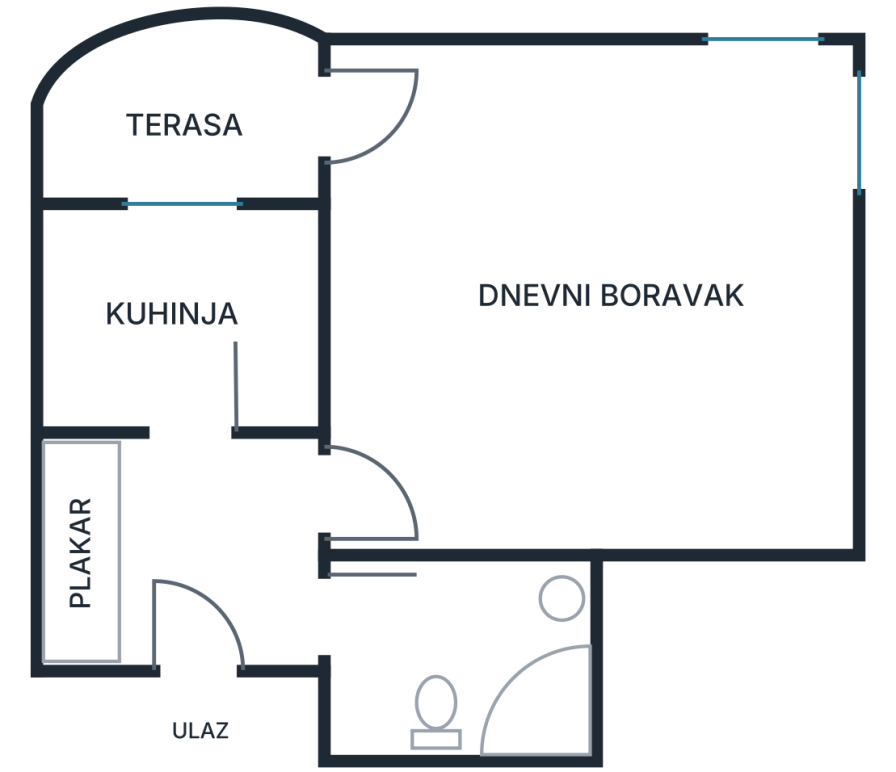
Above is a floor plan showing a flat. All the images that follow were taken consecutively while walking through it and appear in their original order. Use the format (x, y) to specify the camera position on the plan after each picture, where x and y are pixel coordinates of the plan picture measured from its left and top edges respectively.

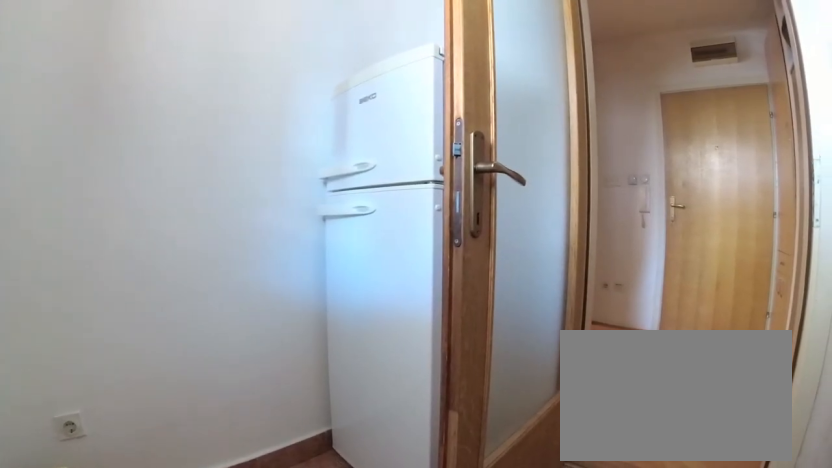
(187, 261)
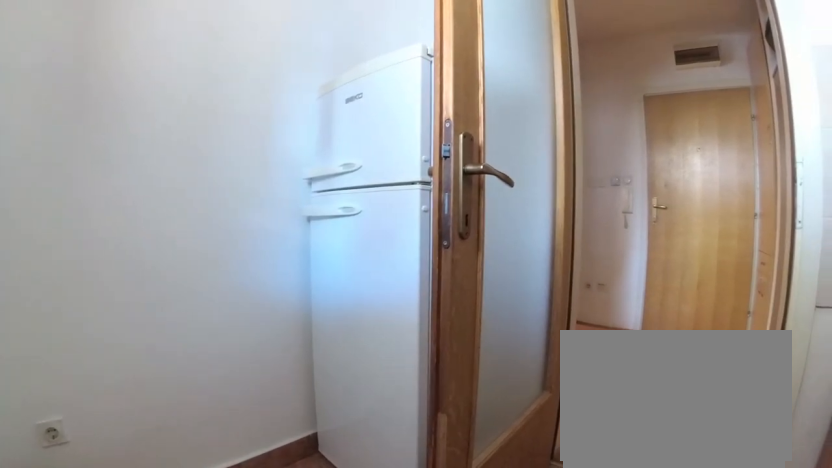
(188, 261)
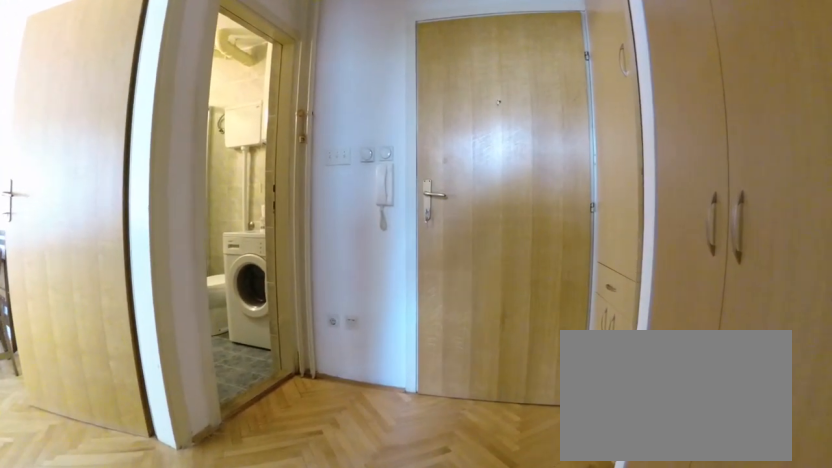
(202, 419)
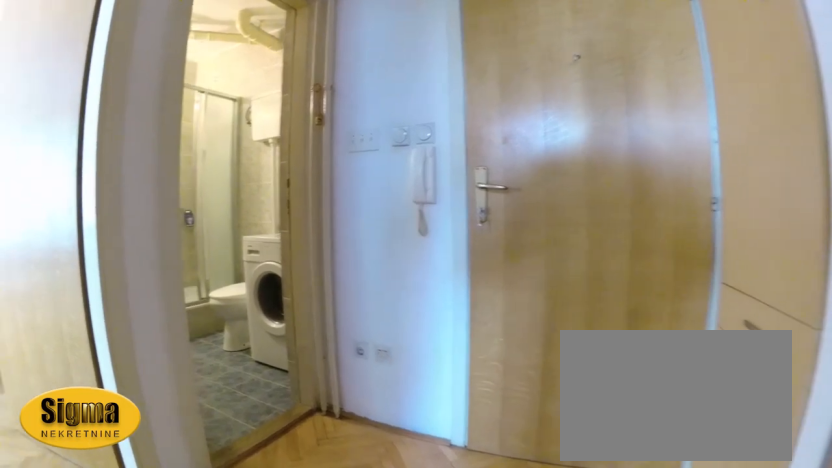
(197, 462)
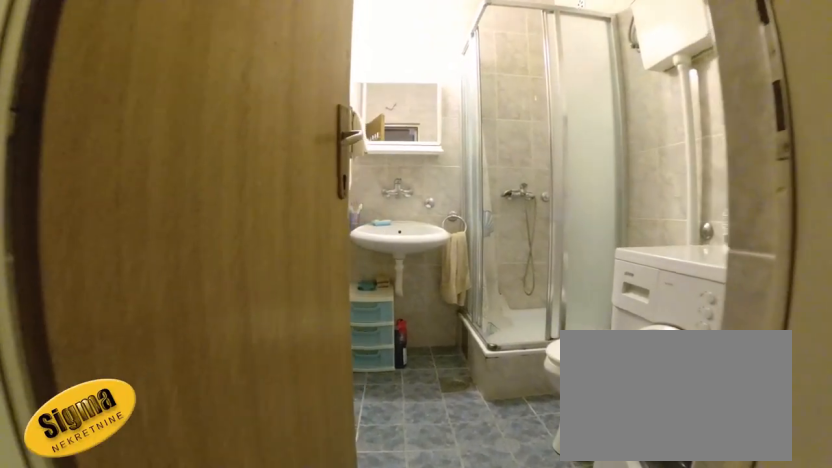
(263, 607)
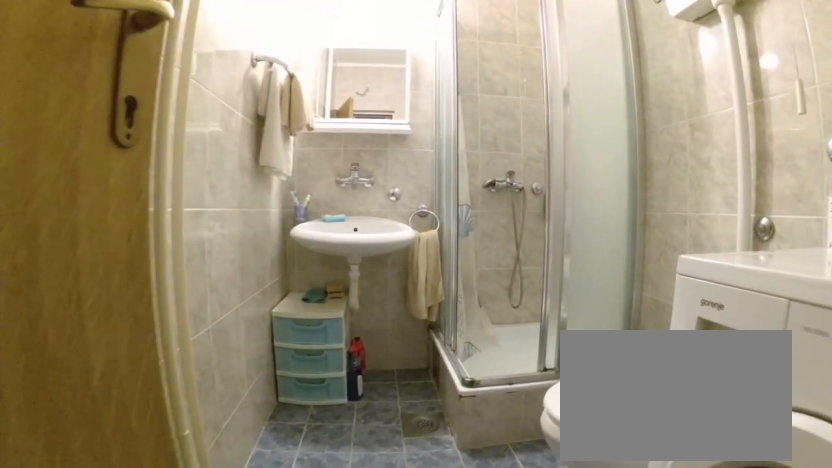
(334, 605)
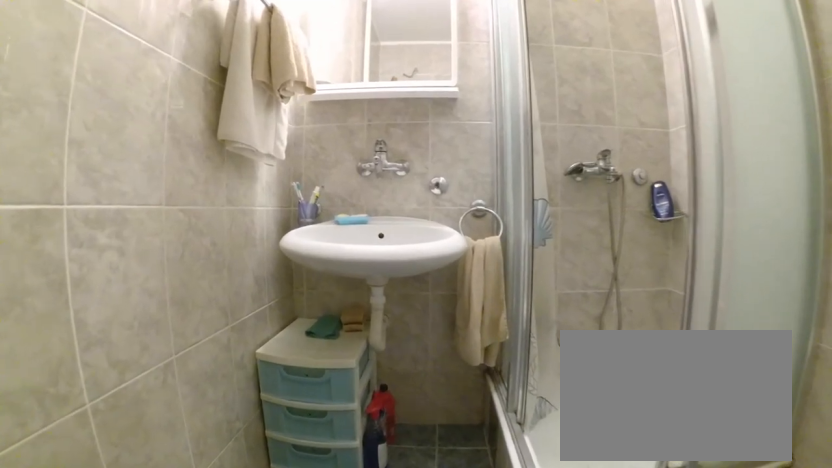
(411, 605)
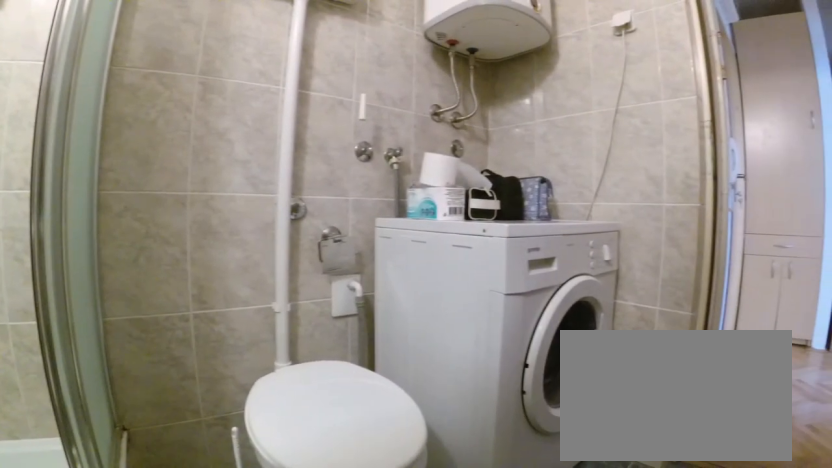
(562, 580)
